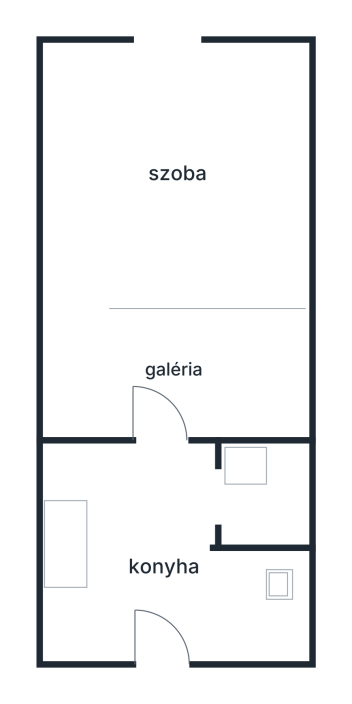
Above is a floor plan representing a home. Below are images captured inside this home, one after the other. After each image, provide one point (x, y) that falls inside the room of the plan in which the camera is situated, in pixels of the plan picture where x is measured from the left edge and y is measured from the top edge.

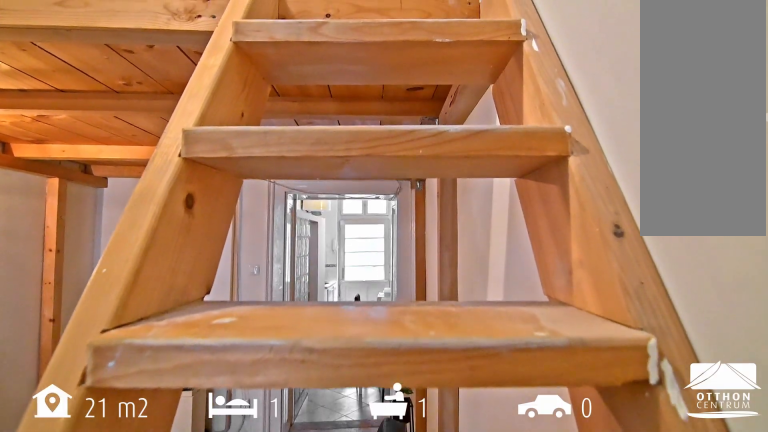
(181, 180)
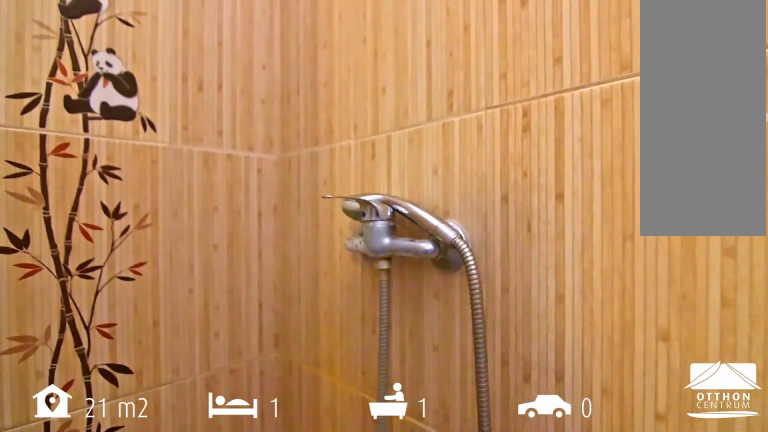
(271, 496)
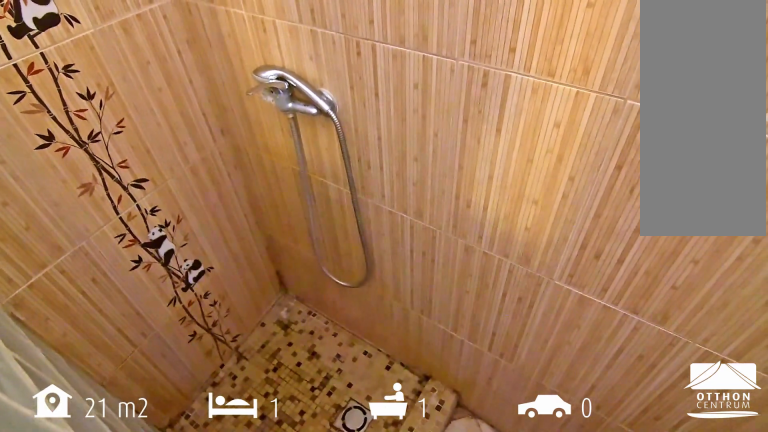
(271, 496)
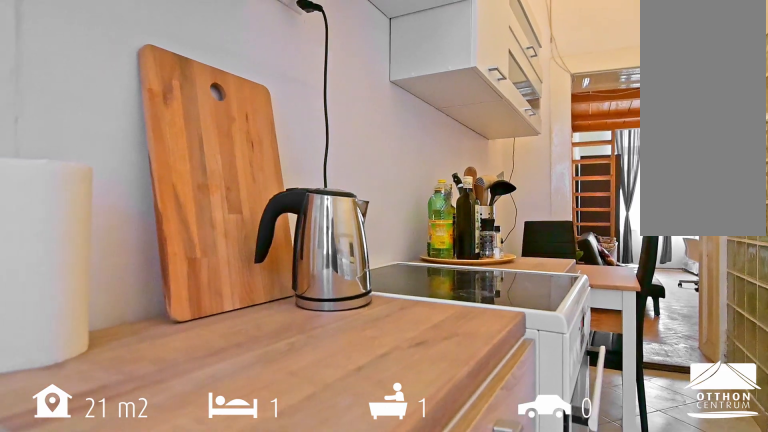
(153, 569)
